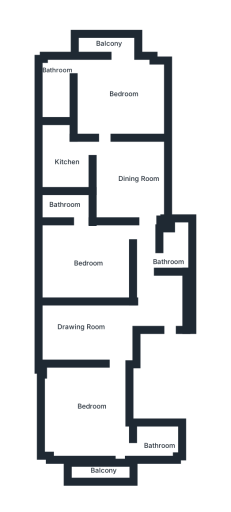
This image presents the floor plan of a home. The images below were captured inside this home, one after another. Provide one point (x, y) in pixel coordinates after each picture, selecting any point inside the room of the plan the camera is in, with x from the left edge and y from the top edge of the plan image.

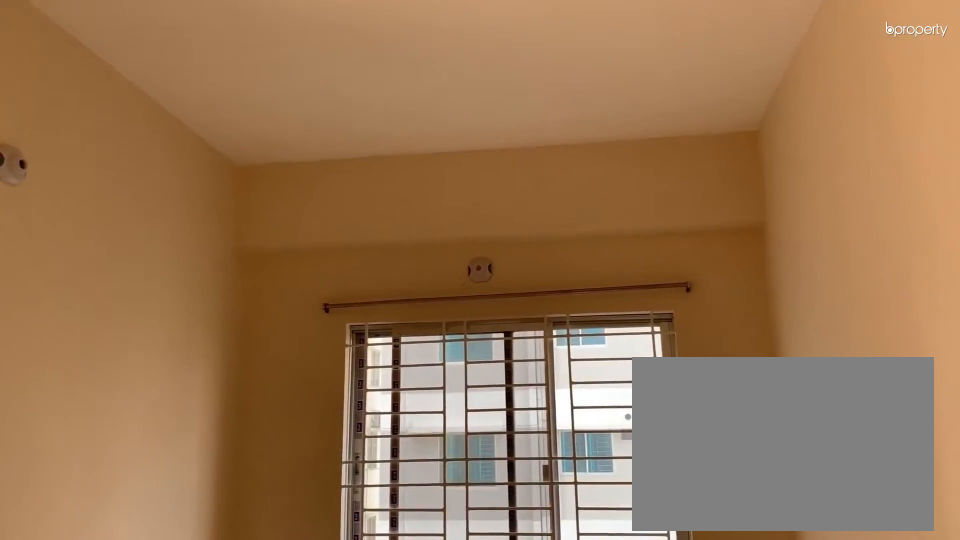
(90, 335)
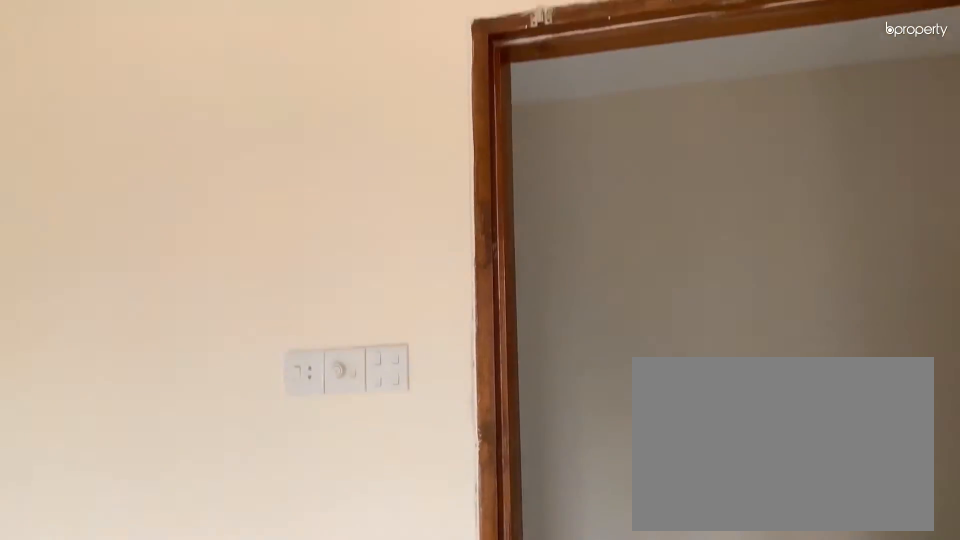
(94, 428)
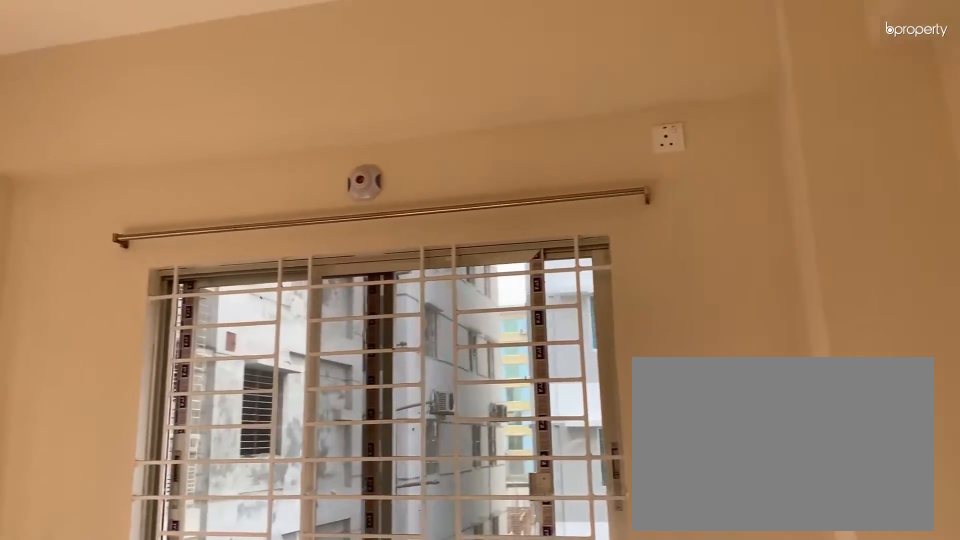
(94, 428)
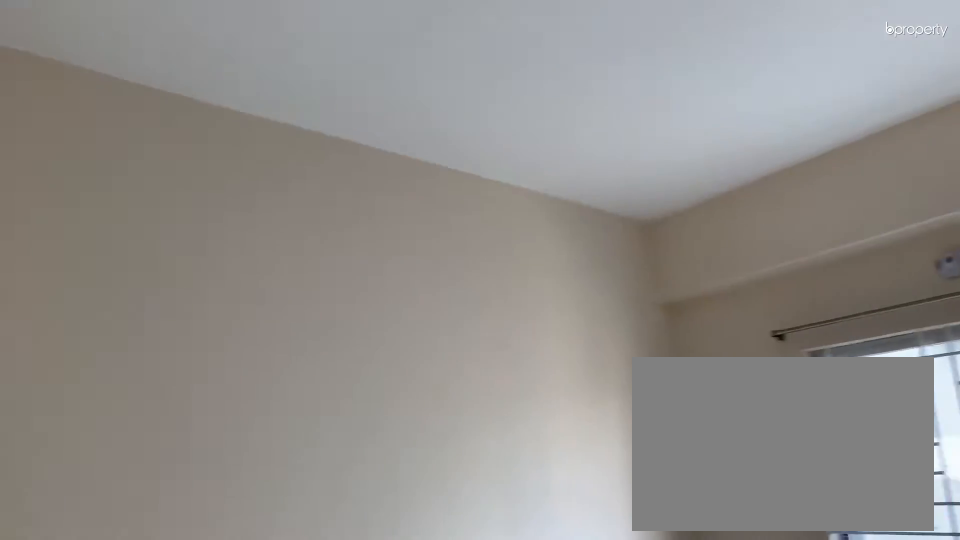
(82, 254)
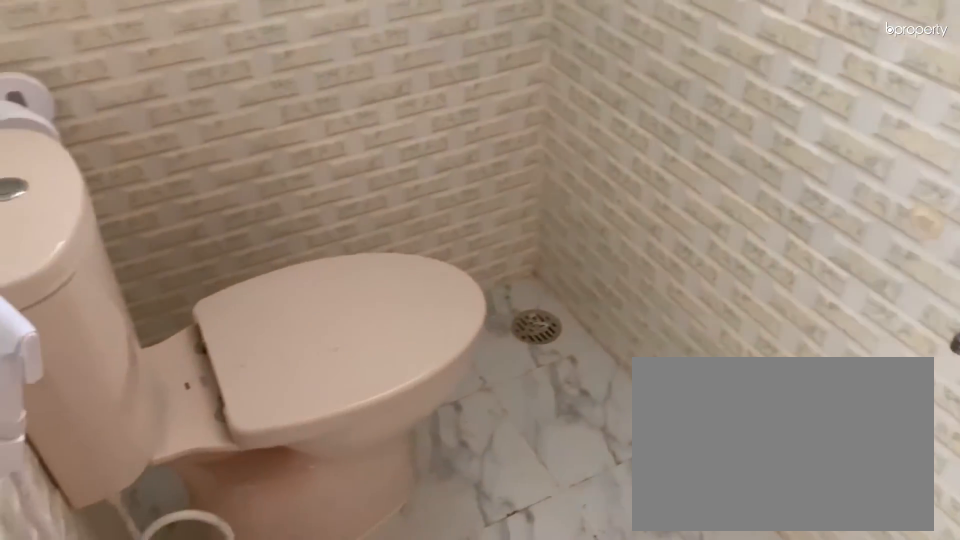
(71, 203)
